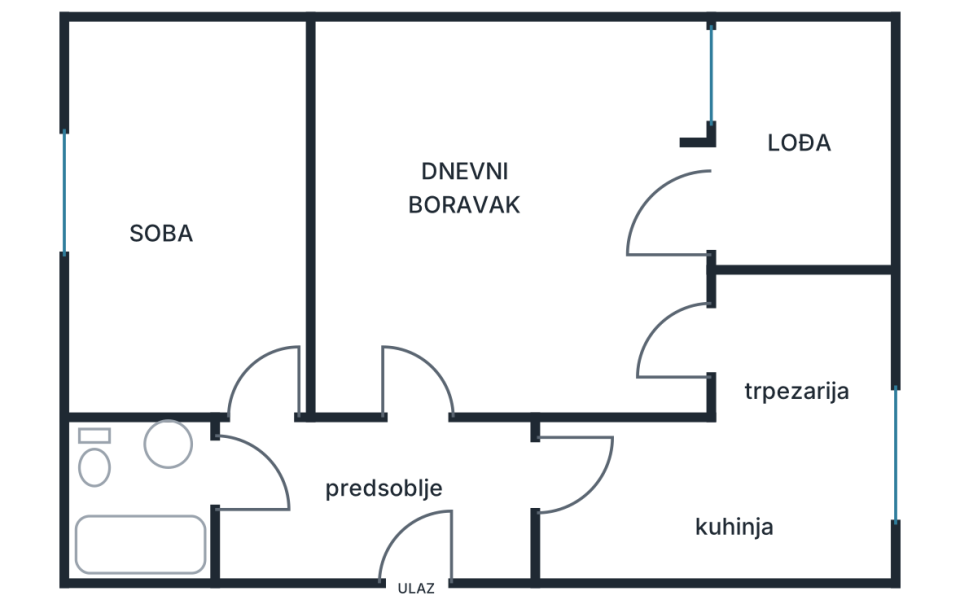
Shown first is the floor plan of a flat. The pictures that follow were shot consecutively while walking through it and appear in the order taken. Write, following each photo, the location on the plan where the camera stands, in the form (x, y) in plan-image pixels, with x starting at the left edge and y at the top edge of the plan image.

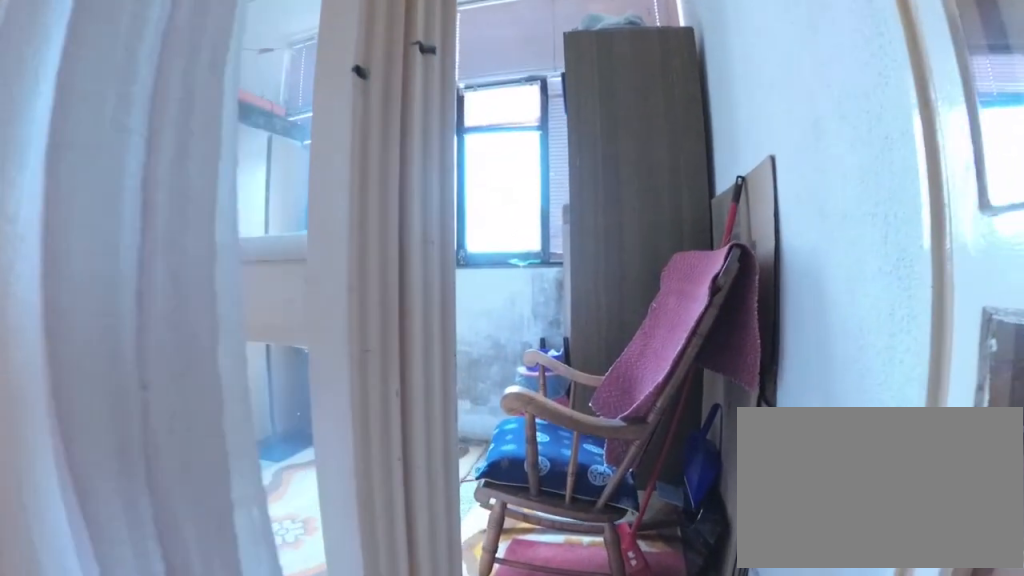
(623, 204)
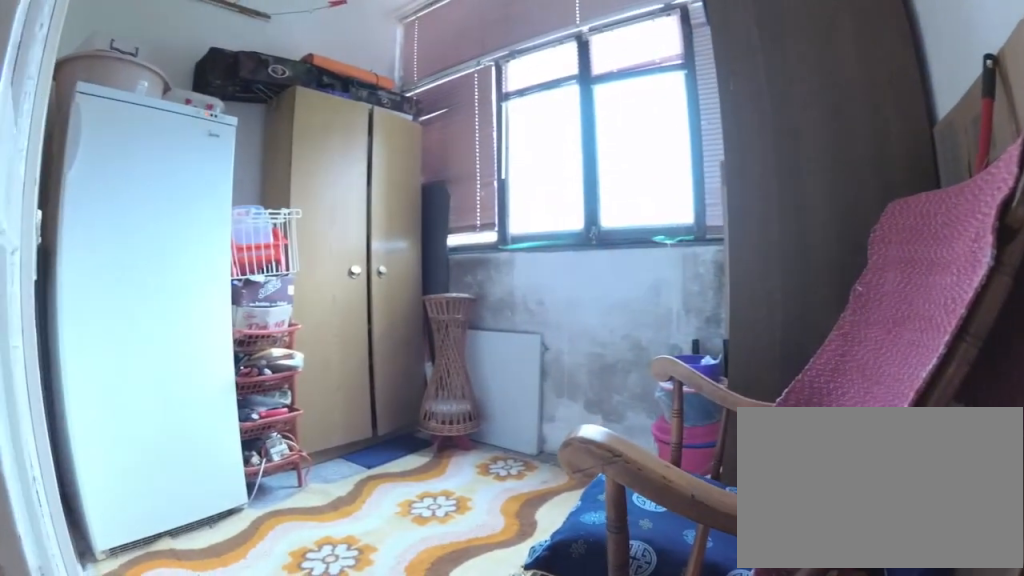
(696, 220)
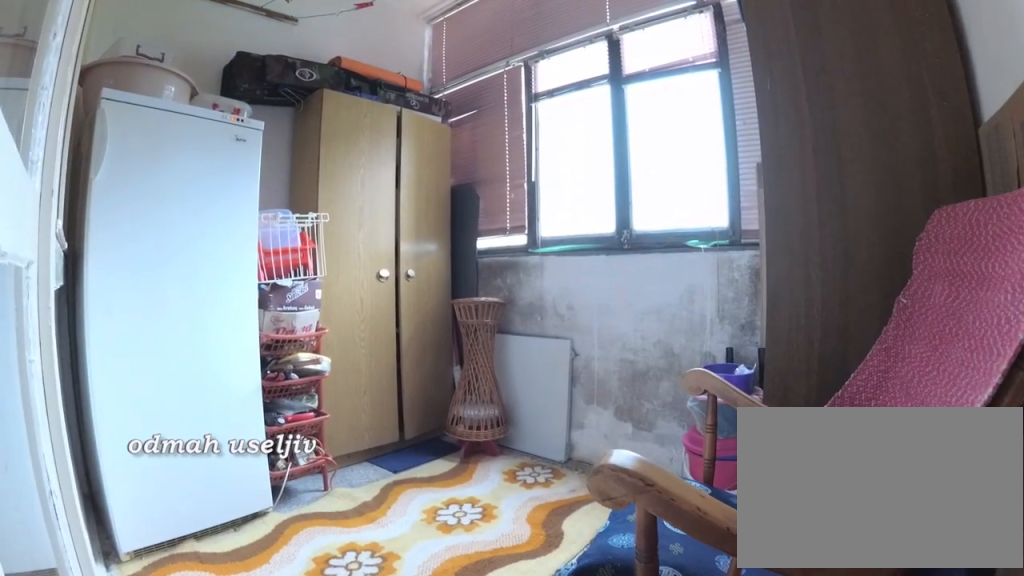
(711, 215)
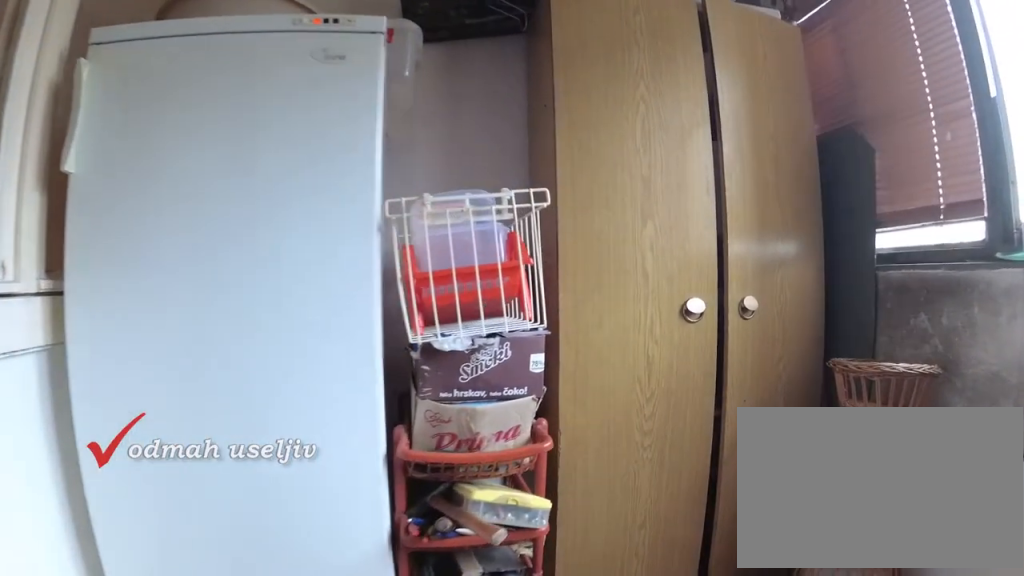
(799, 146)
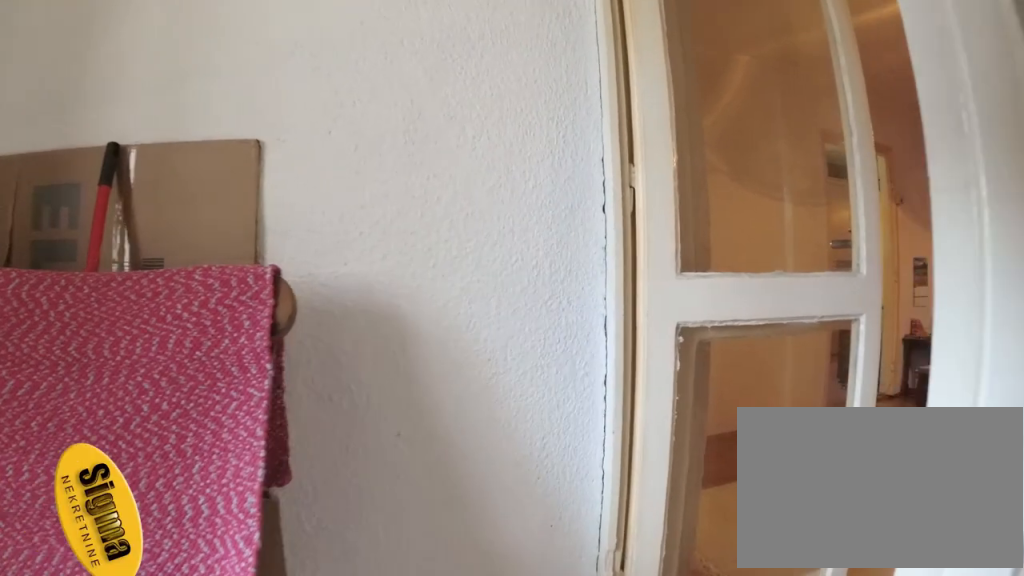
(782, 164)
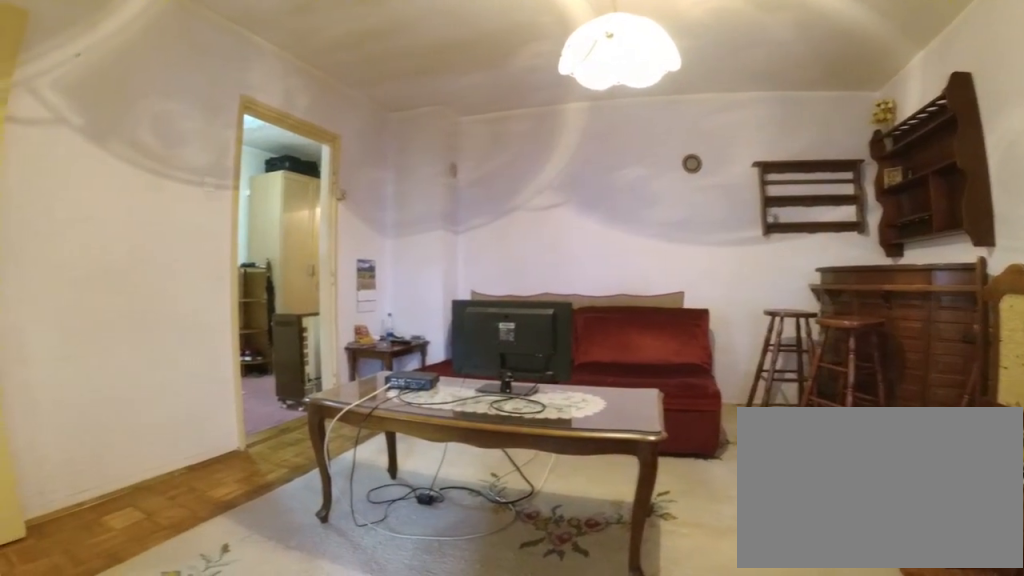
(674, 204)
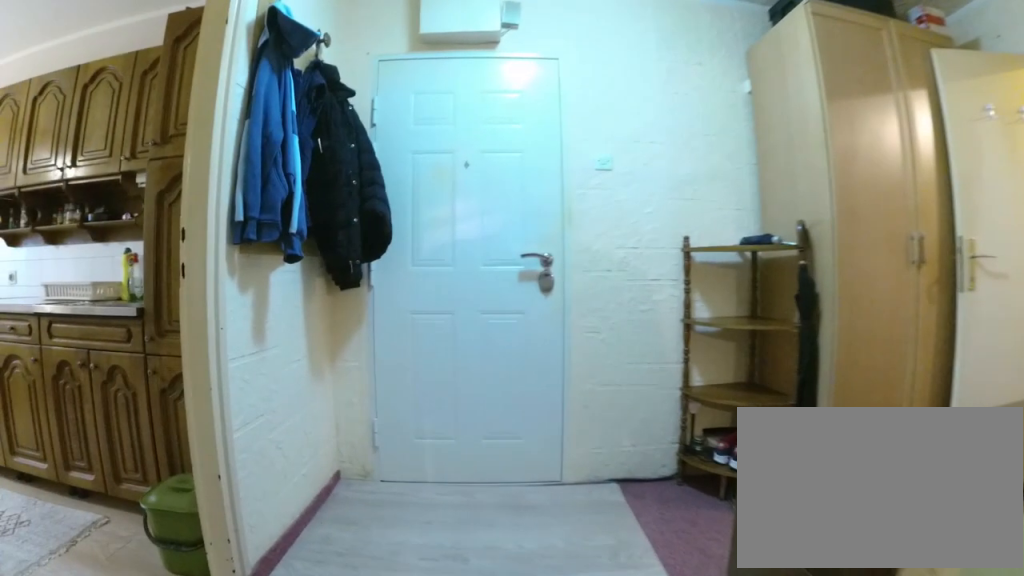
(419, 367)
